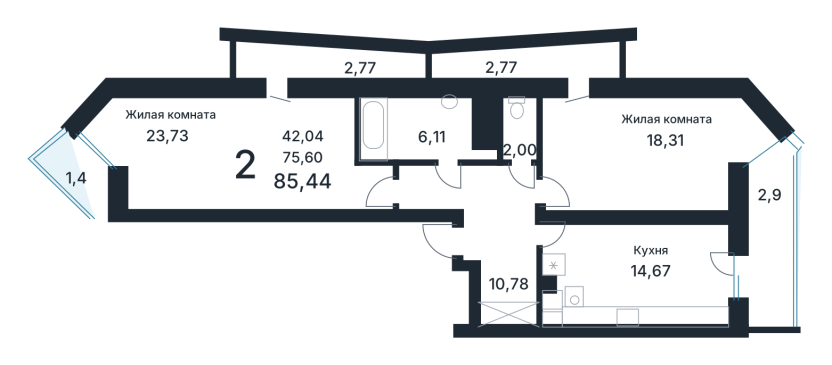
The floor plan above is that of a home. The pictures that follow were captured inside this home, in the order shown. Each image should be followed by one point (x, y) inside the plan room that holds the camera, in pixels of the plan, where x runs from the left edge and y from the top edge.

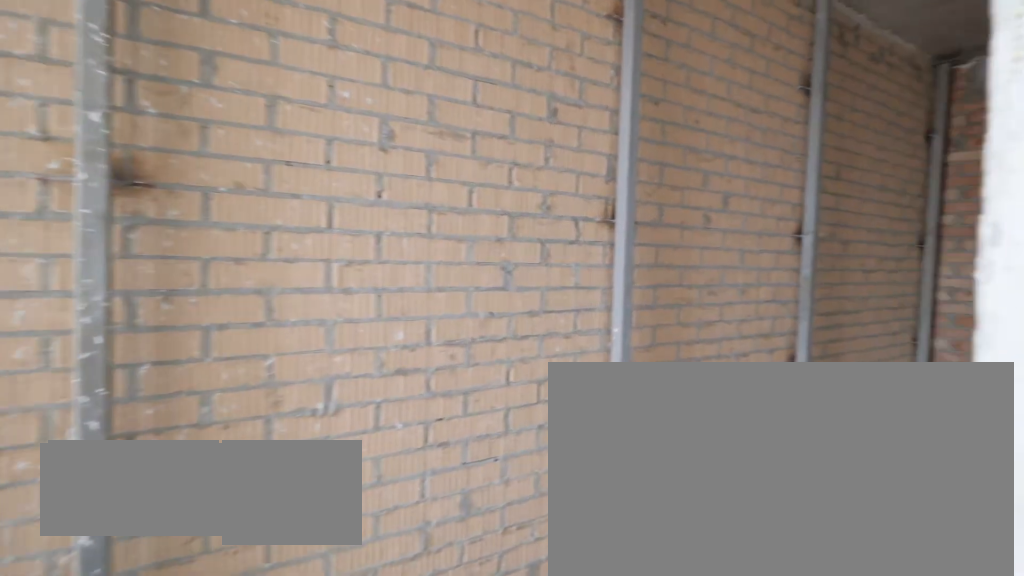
(326, 60)
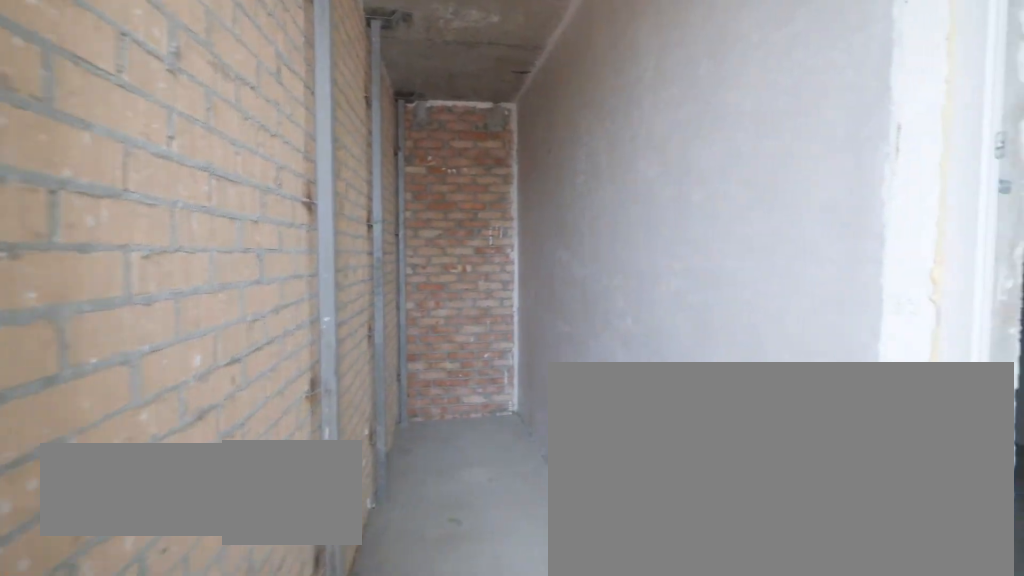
(326, 60)
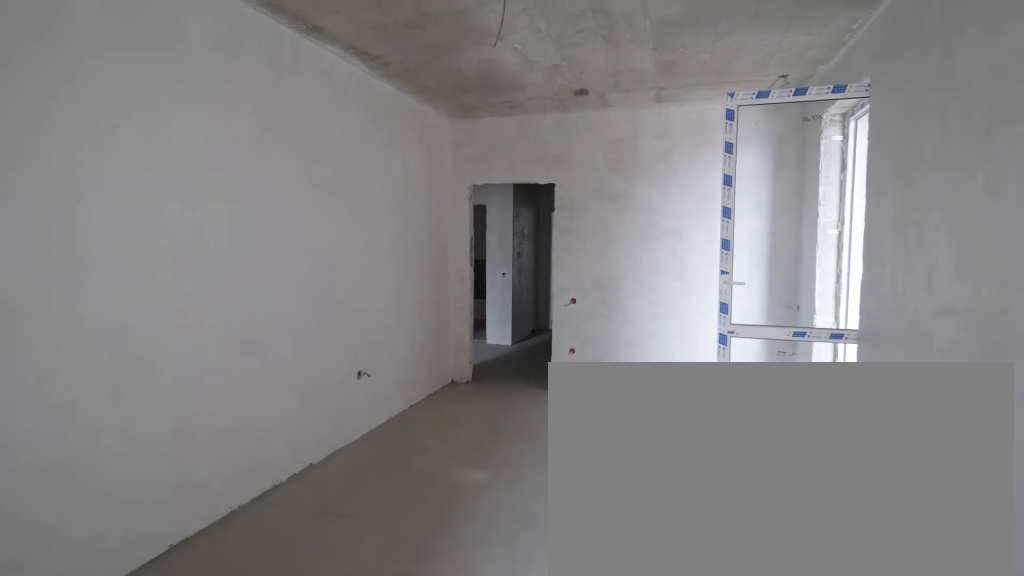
(645, 153)
